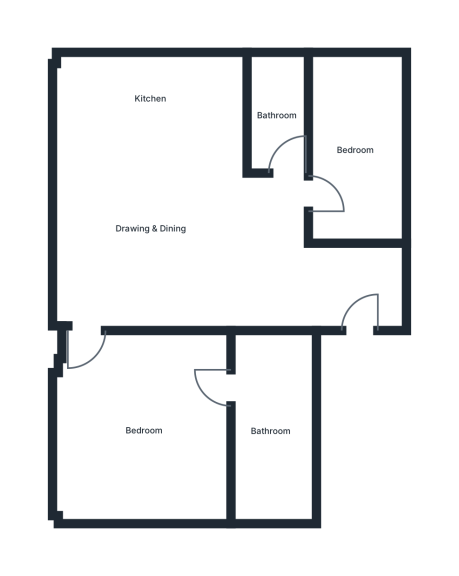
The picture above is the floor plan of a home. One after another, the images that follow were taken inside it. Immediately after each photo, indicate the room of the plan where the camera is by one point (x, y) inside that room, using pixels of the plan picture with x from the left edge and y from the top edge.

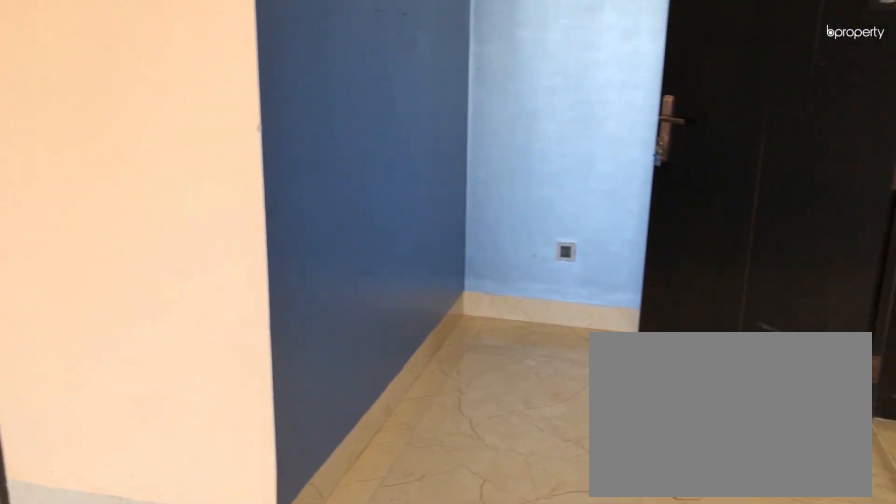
(150, 231)
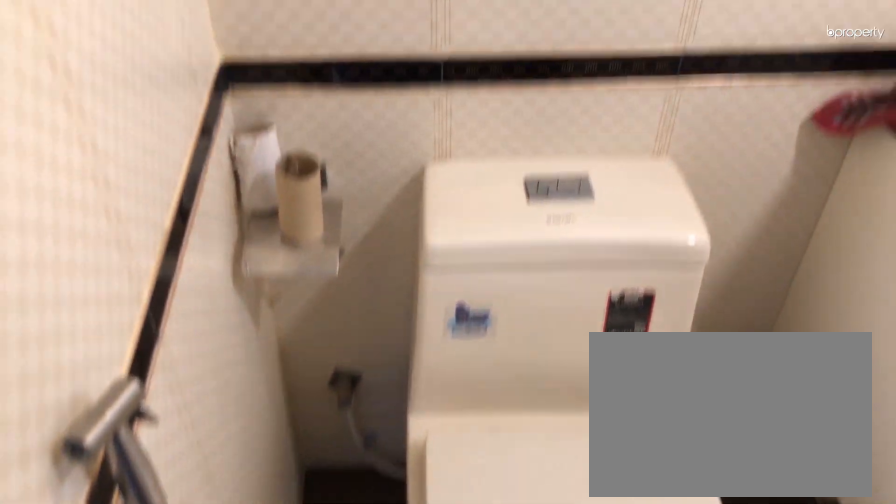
(278, 115)
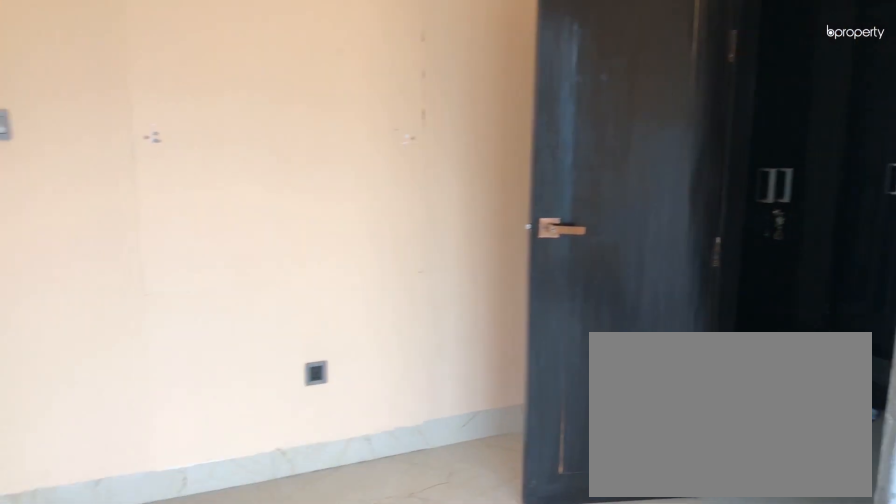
(147, 429)
